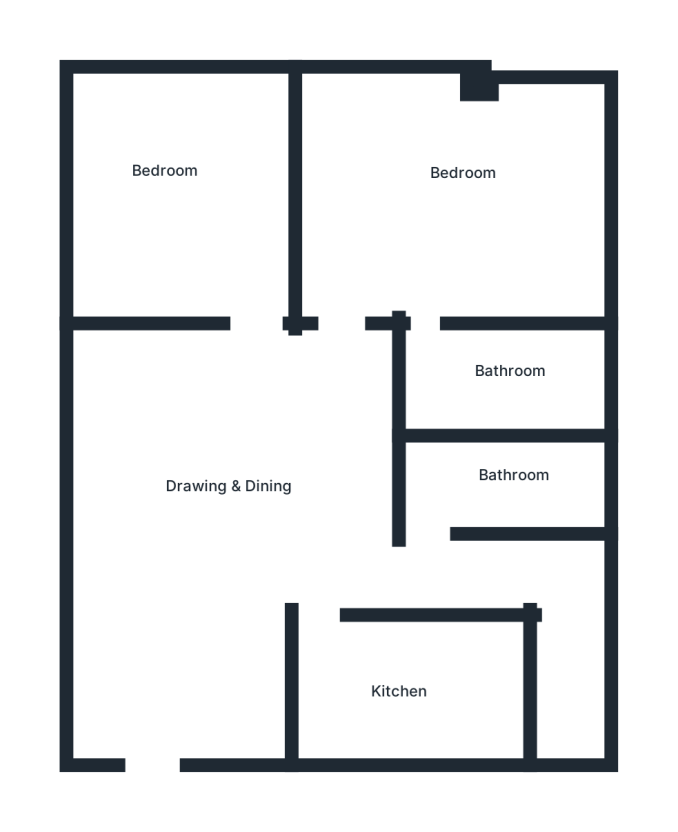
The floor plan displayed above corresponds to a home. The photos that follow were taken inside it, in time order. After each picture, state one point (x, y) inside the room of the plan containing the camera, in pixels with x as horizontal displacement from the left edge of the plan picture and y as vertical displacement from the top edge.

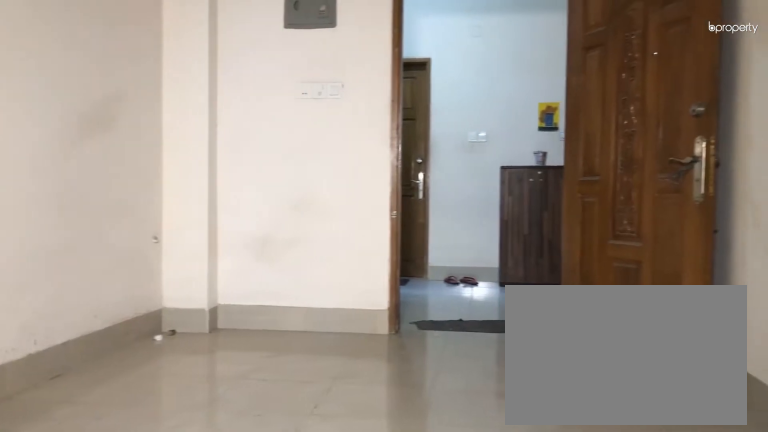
(236, 491)
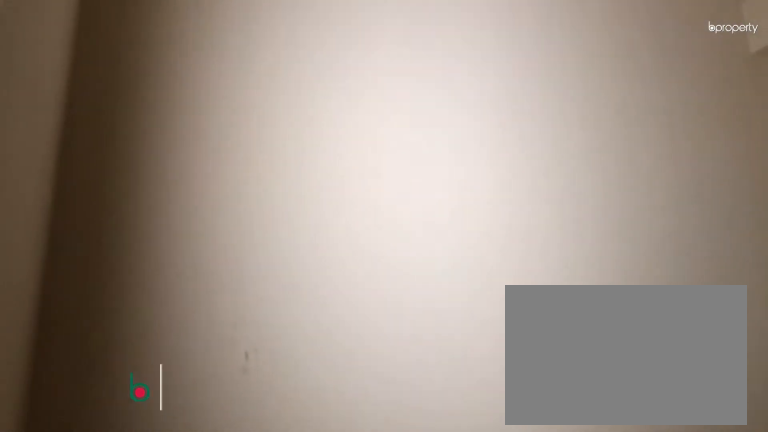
(186, 202)
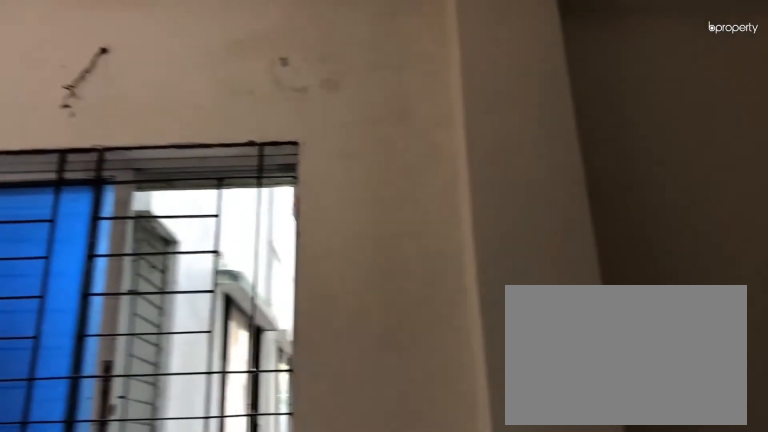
(441, 214)
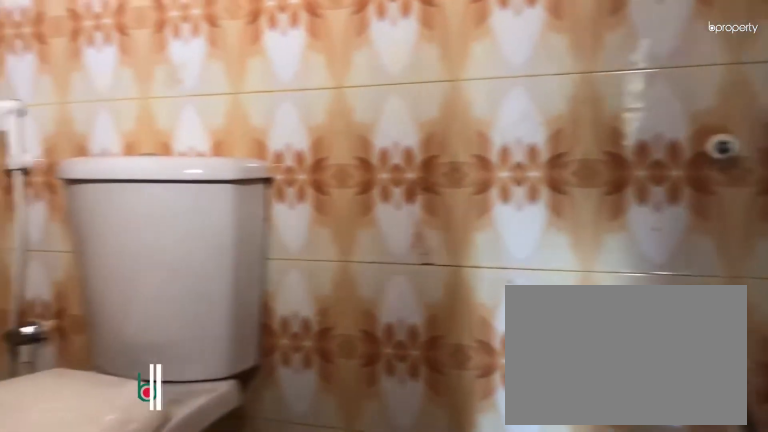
(504, 373)
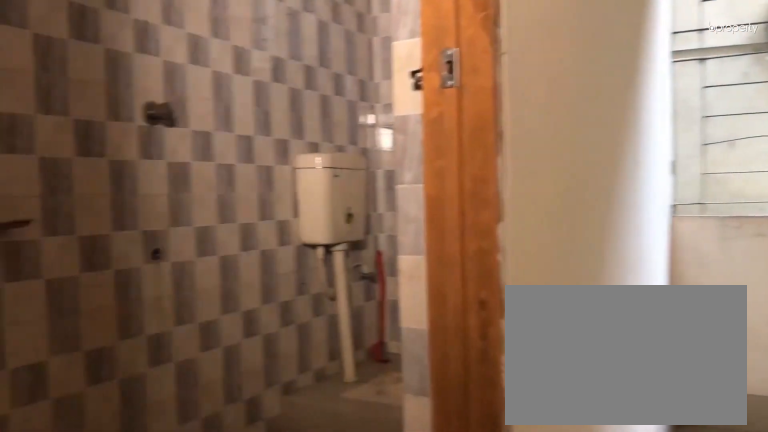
(475, 488)
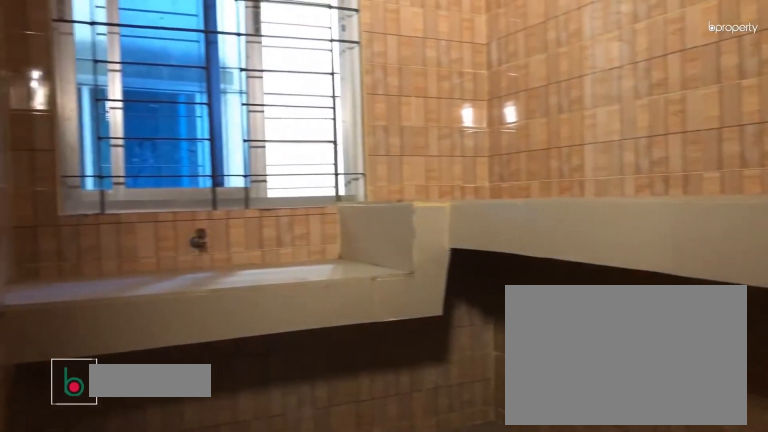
(413, 686)
